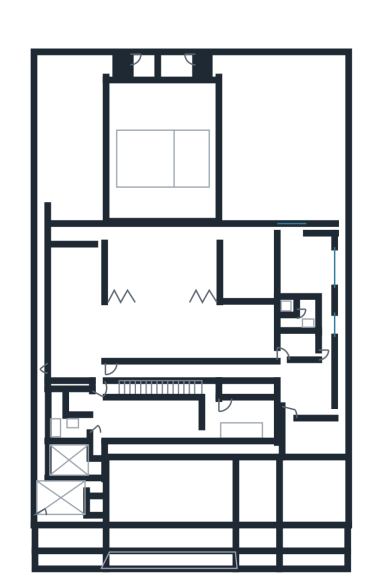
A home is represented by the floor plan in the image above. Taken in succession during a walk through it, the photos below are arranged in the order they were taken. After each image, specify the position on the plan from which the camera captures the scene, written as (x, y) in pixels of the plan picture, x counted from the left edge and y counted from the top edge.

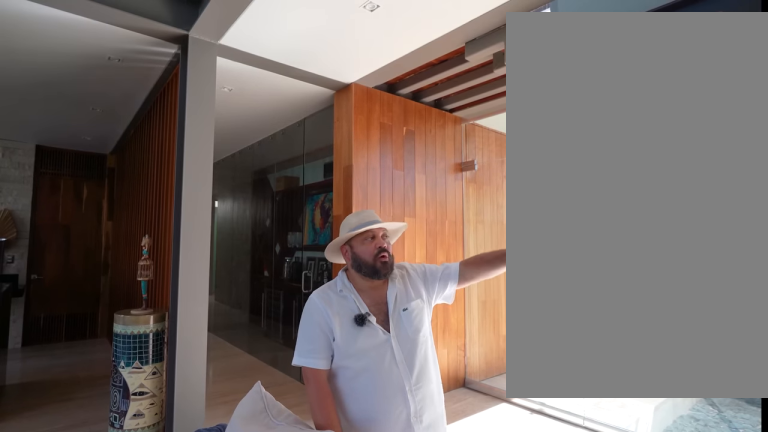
(177, 363)
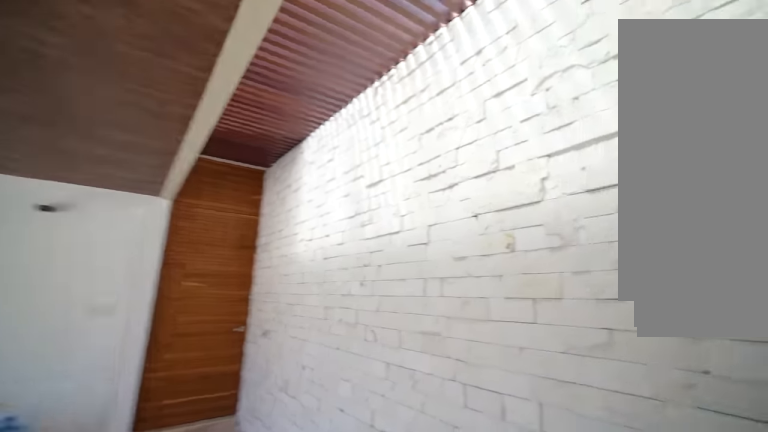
(176, 449)
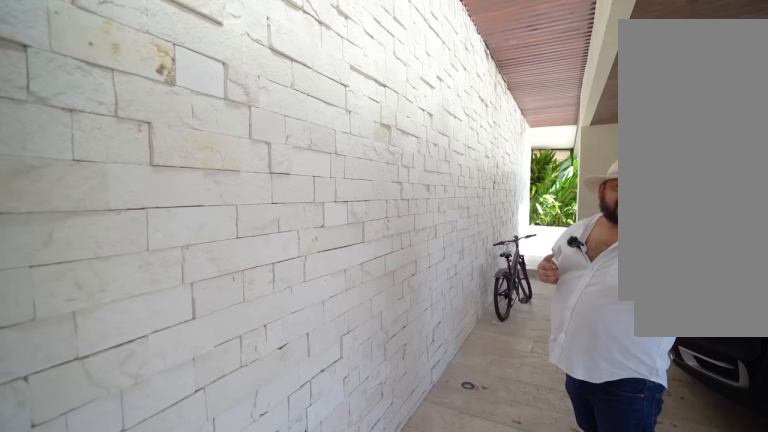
(140, 457)
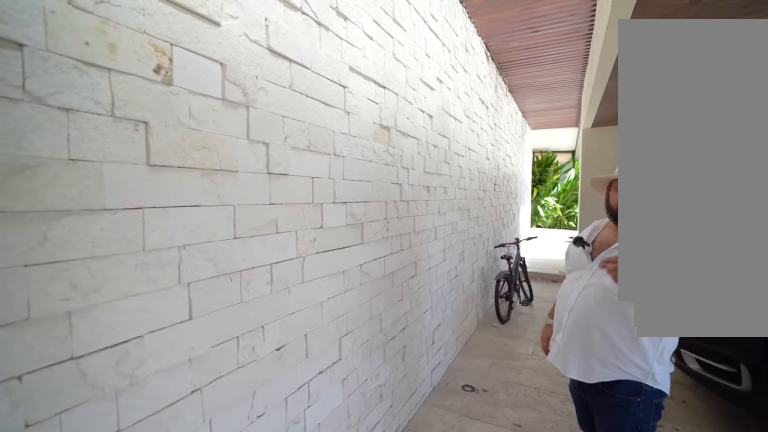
(140, 457)
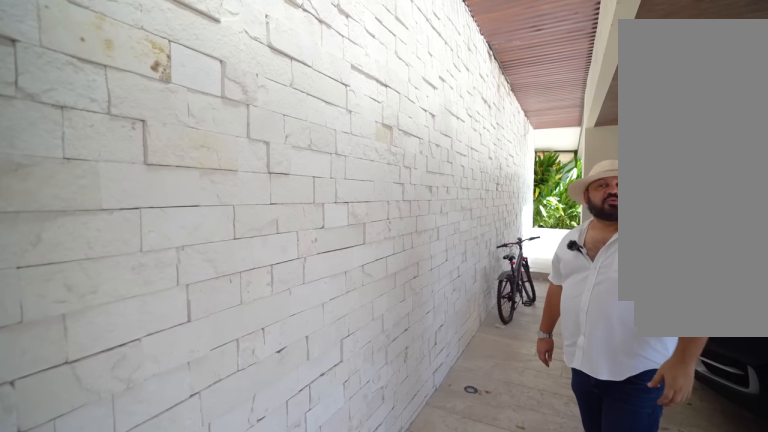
(141, 458)
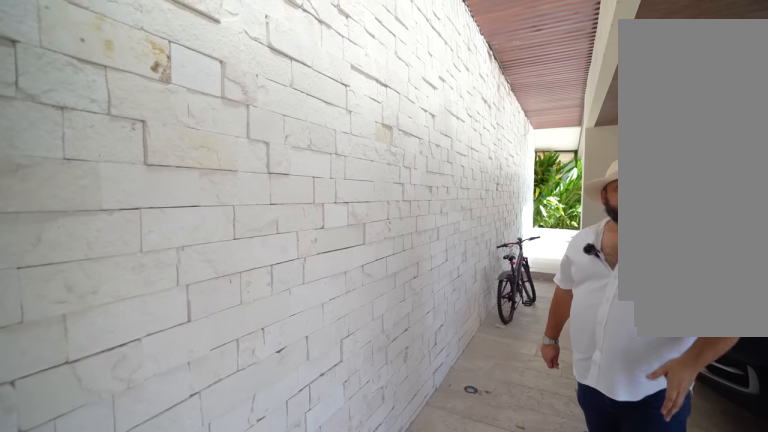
(141, 458)
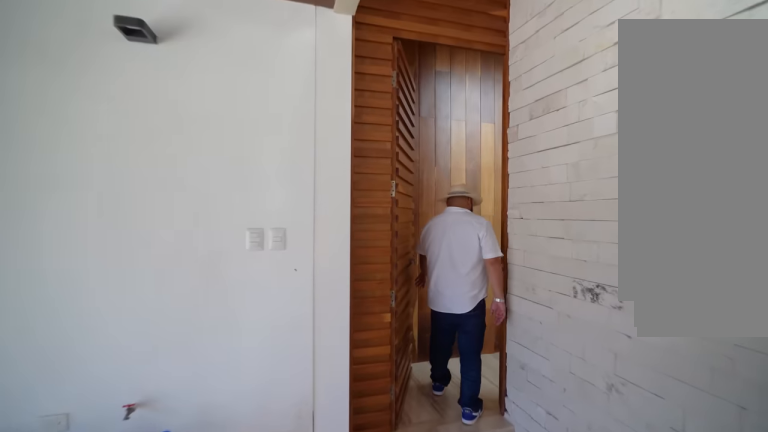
(143, 474)
